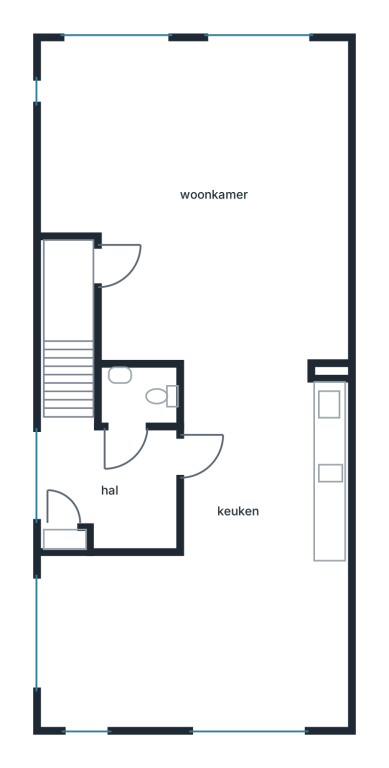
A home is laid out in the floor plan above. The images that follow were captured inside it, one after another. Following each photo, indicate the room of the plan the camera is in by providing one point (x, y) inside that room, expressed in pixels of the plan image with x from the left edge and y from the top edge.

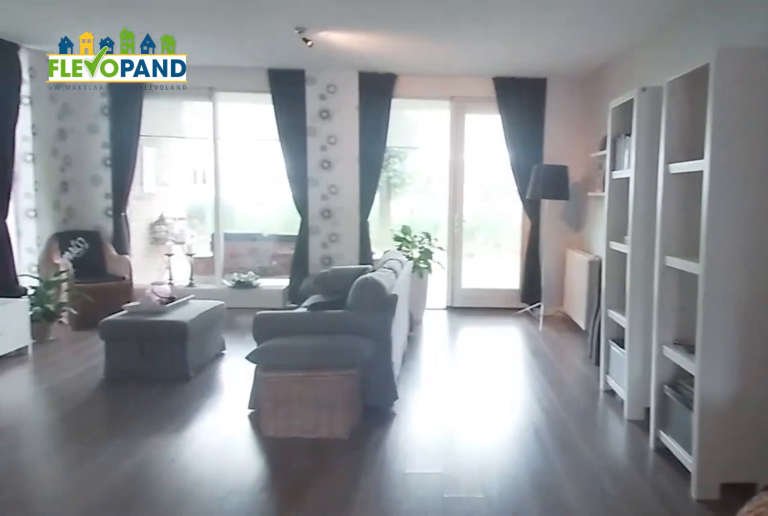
(206, 198)
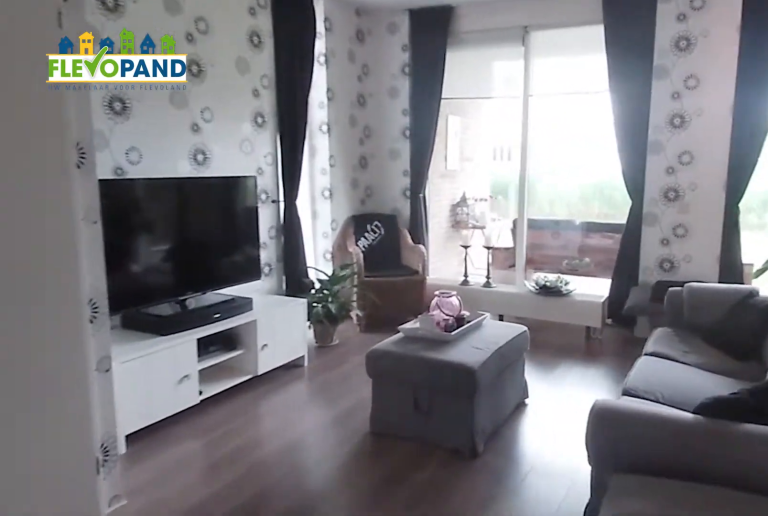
(206, 198)
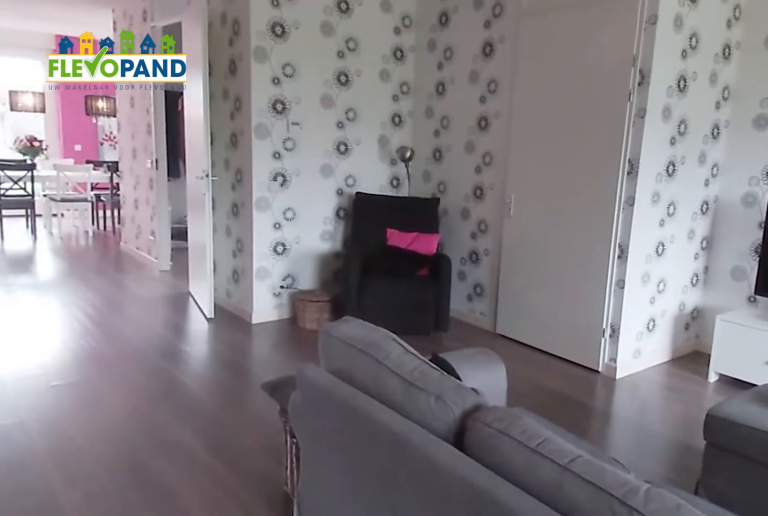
(206, 198)
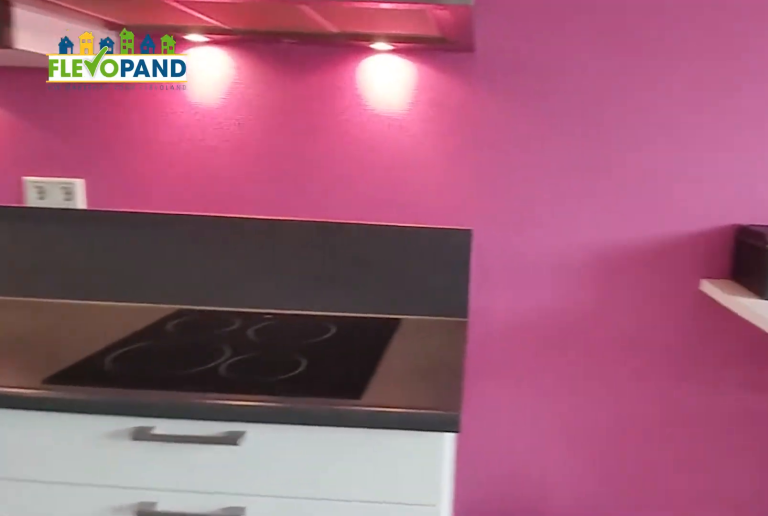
(120, 642)
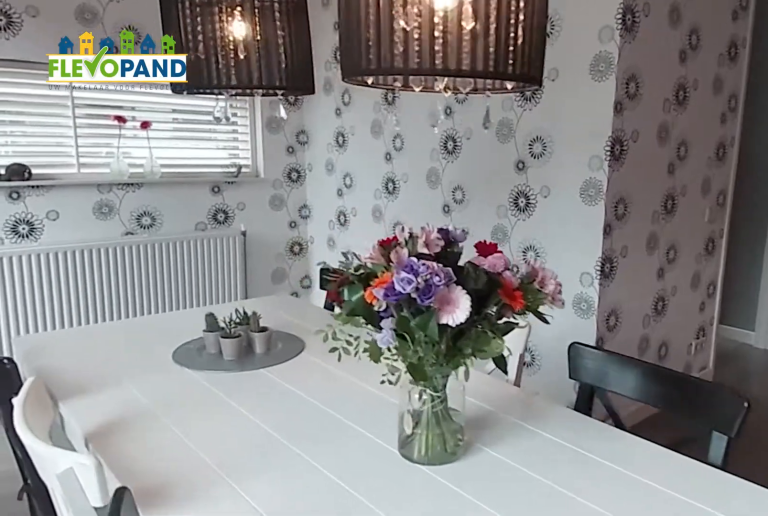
(120, 642)
